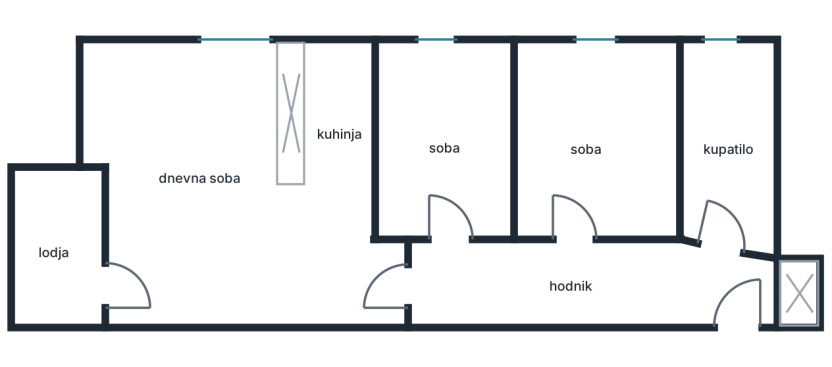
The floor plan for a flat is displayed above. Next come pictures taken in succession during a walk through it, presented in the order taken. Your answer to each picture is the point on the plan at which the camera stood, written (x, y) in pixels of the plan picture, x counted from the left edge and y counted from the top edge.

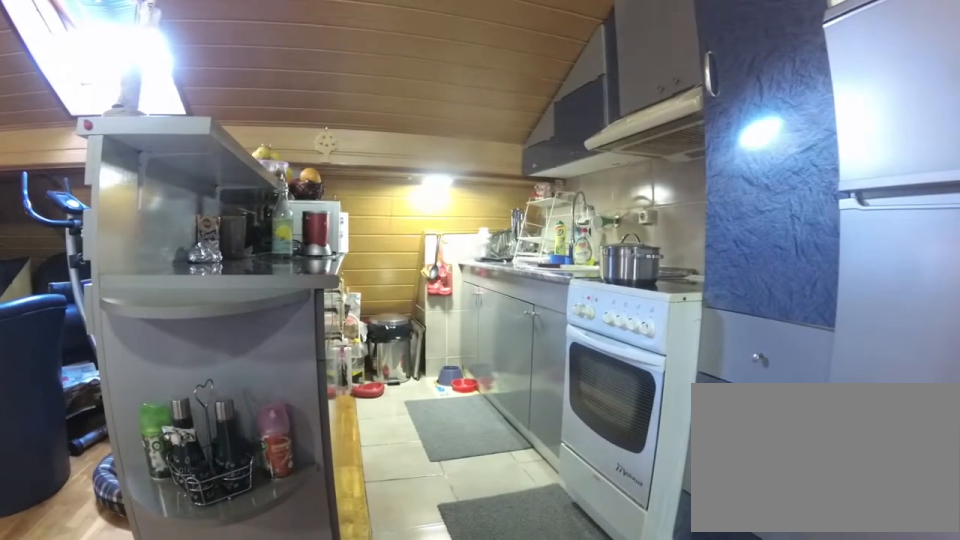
(348, 271)
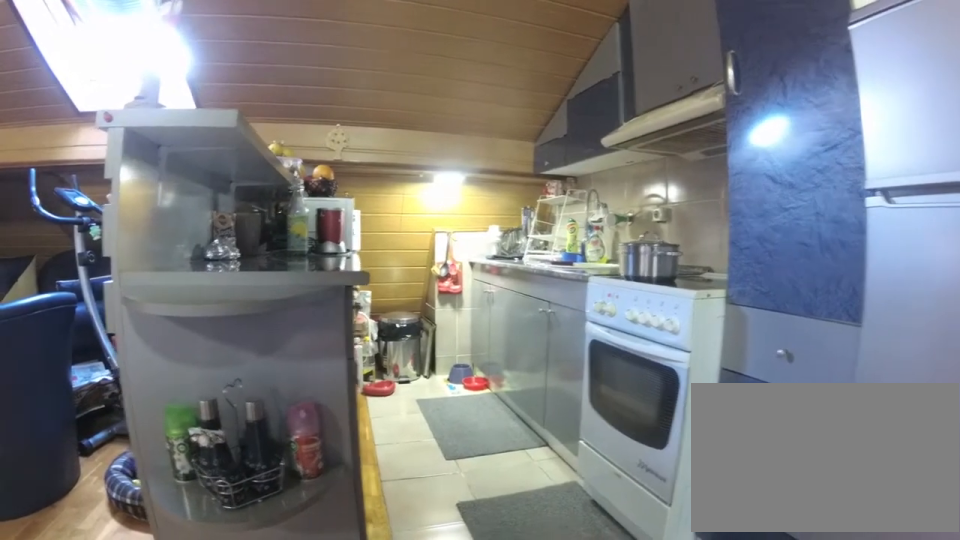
(351, 274)
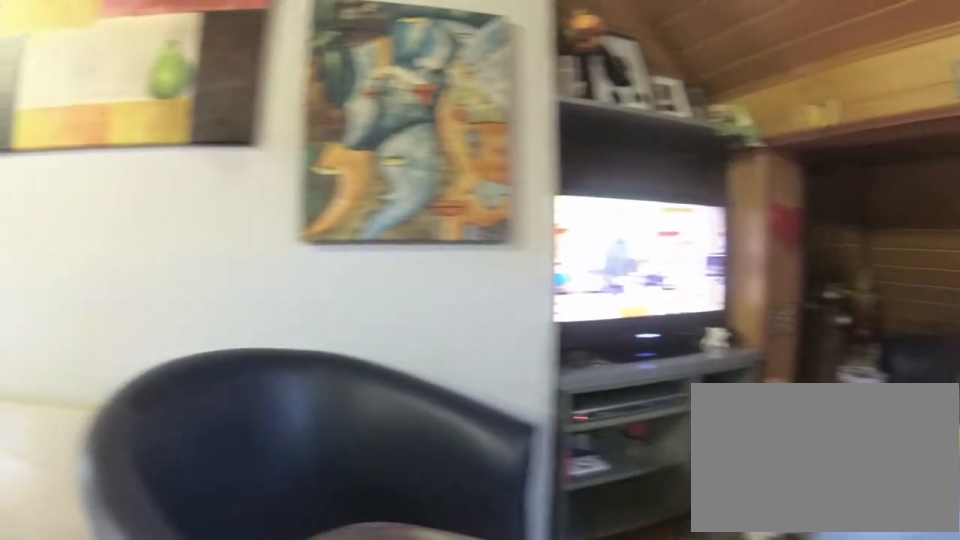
(182, 146)
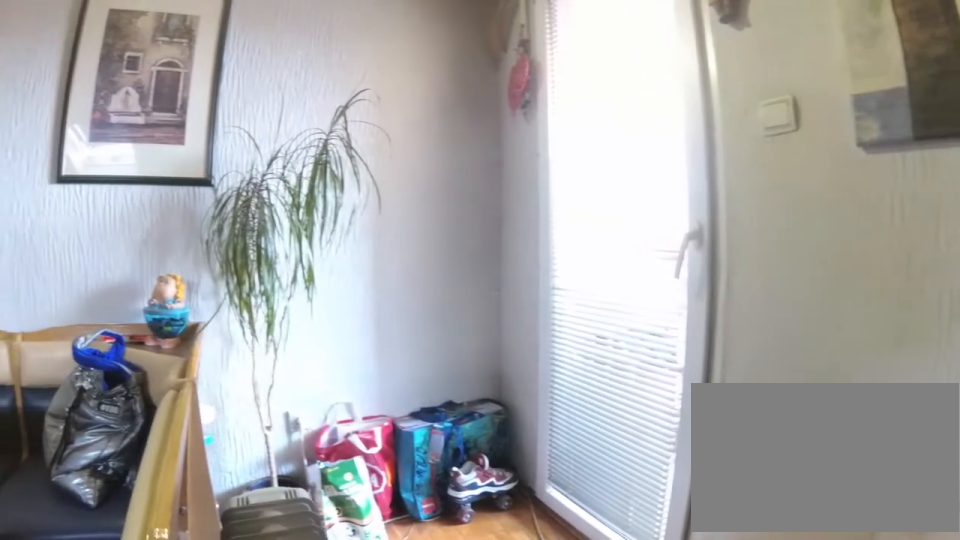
(143, 146)
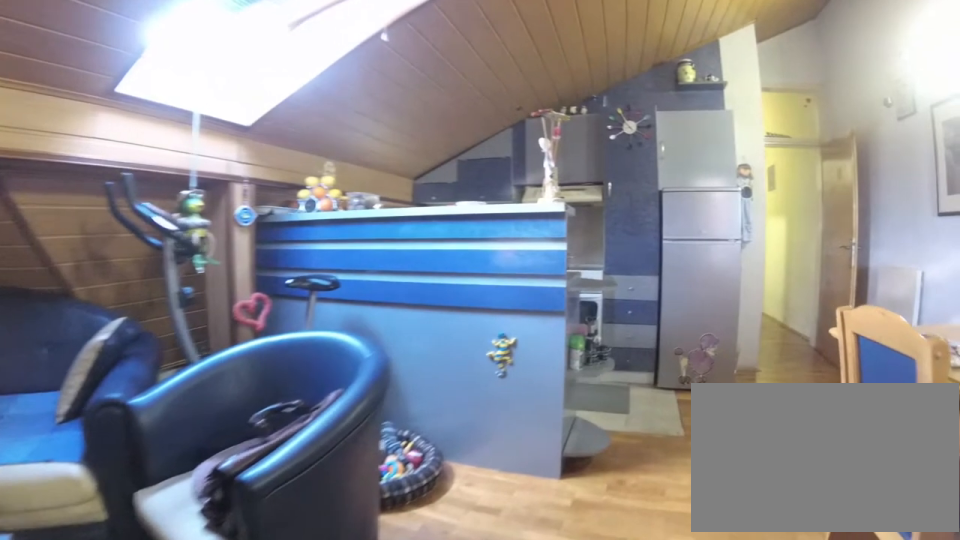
(162, 252)
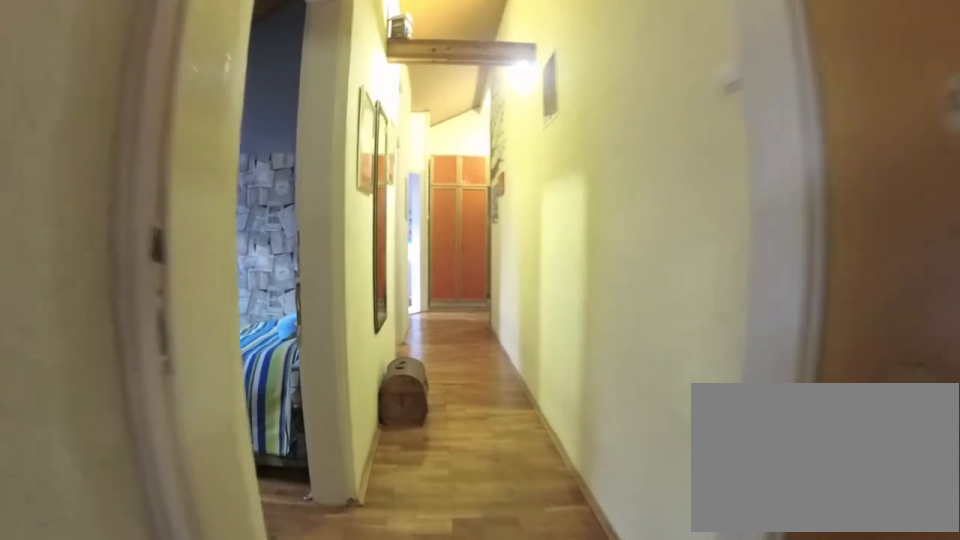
(354, 283)
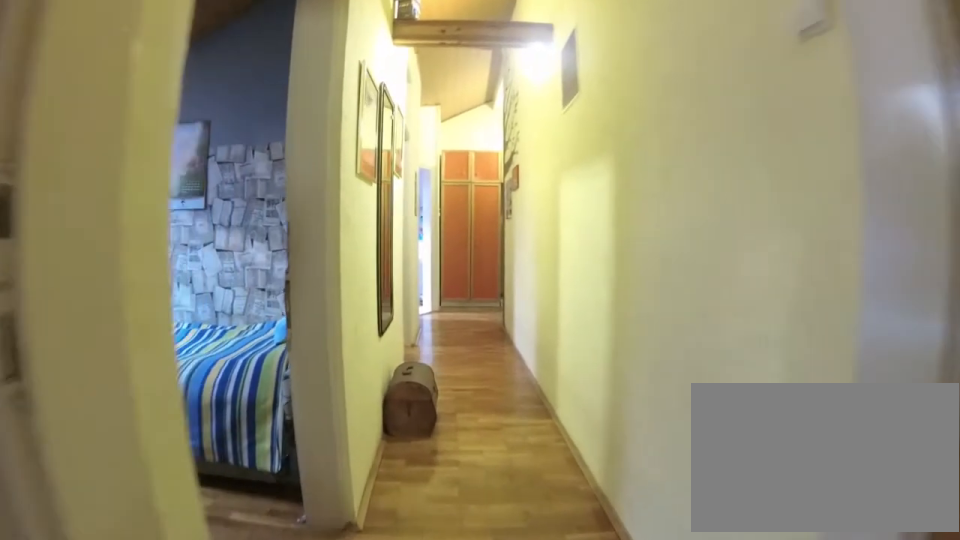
(367, 283)
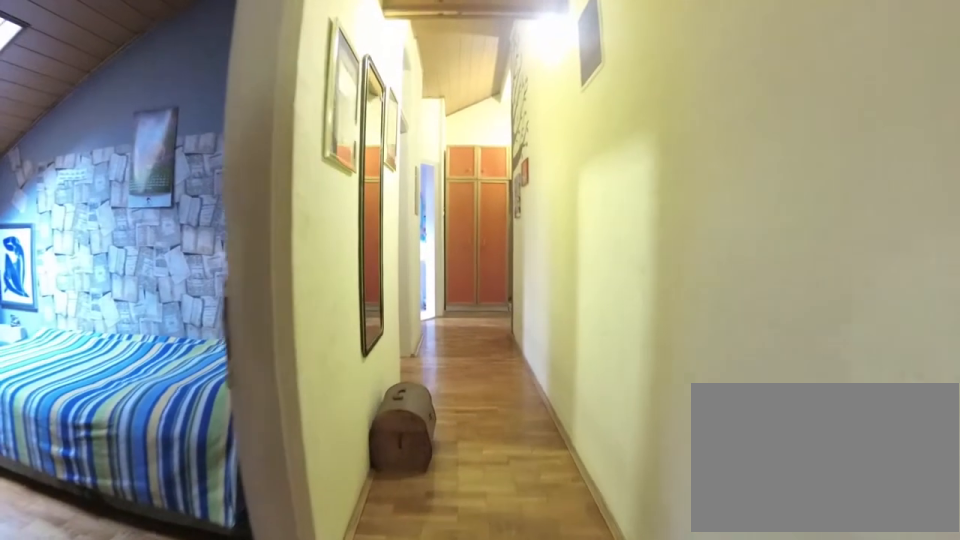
(391, 283)
